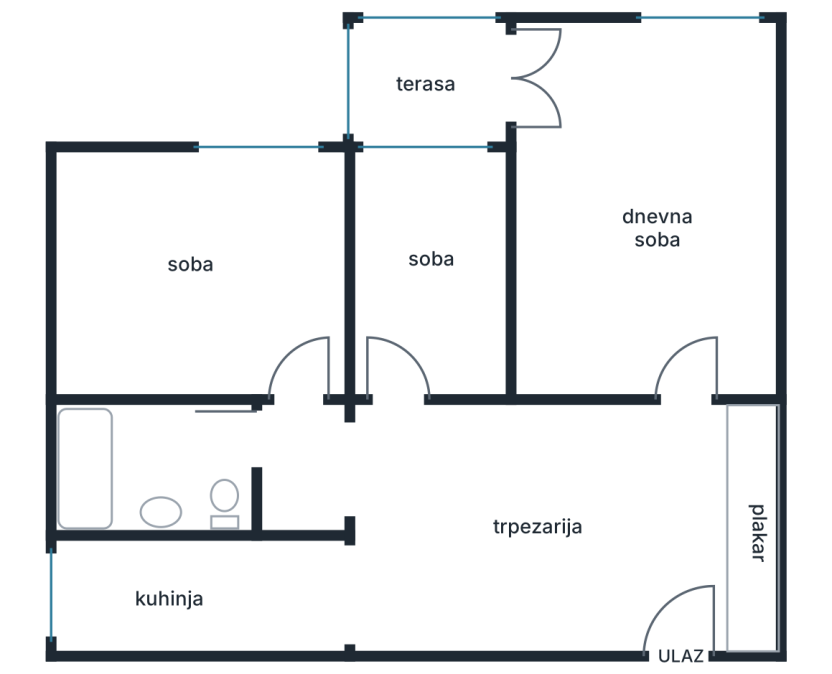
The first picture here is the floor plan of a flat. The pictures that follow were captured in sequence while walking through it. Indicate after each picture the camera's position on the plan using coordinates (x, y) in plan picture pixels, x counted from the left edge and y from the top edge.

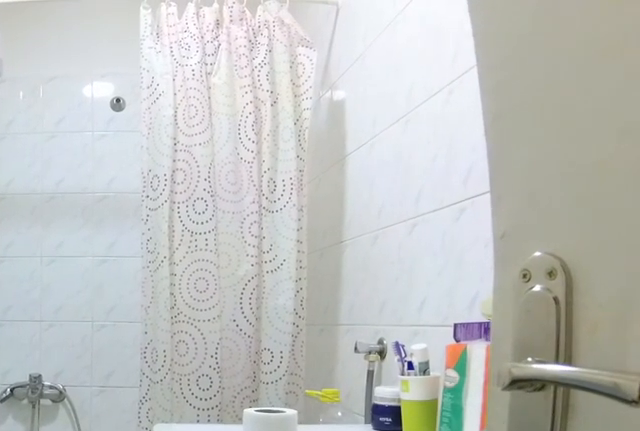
(275, 436)
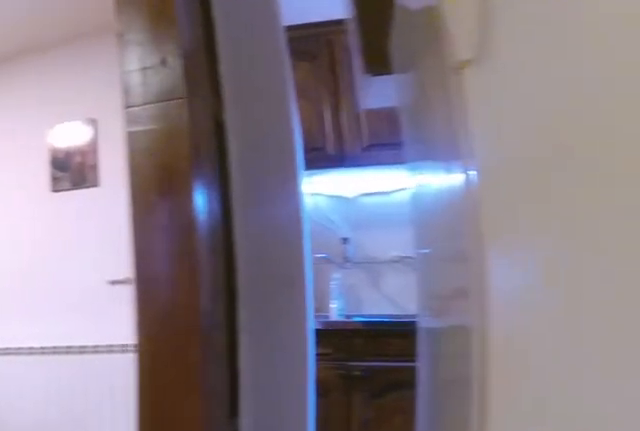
(278, 428)
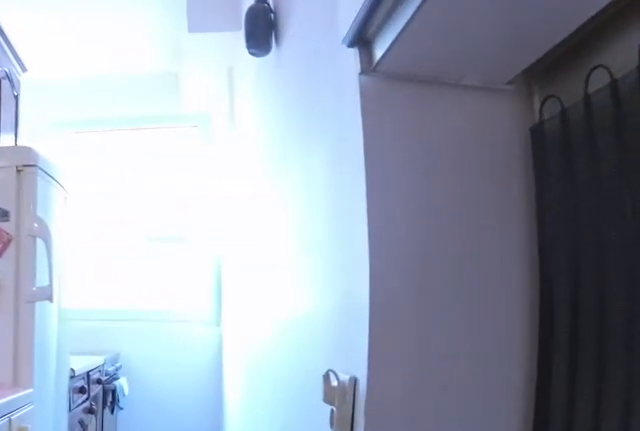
(349, 593)
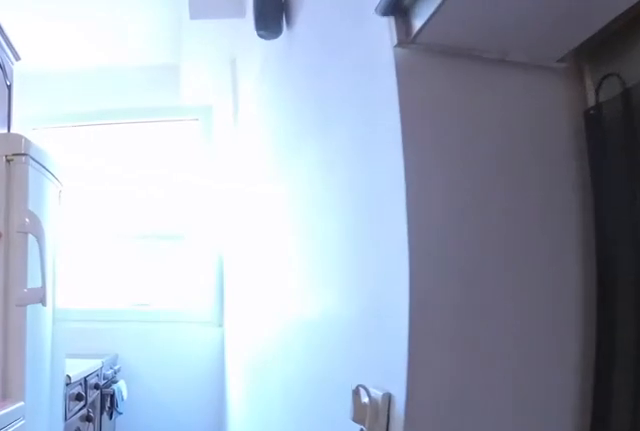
(338, 593)
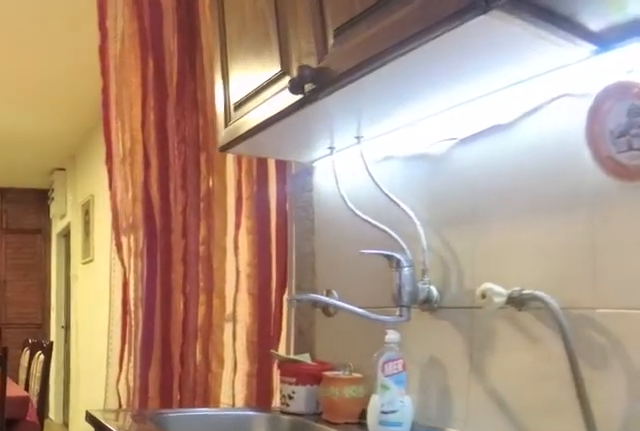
(238, 590)
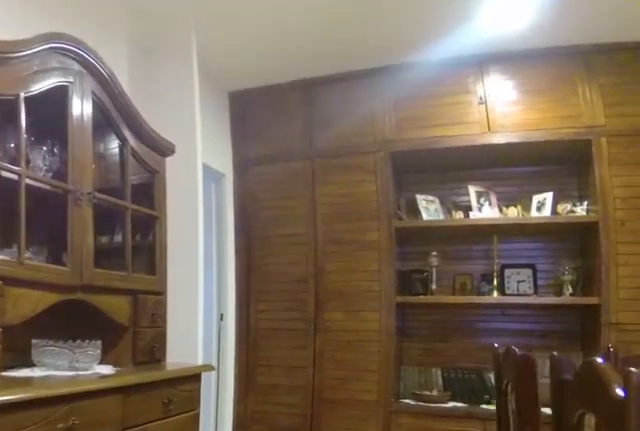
(445, 539)
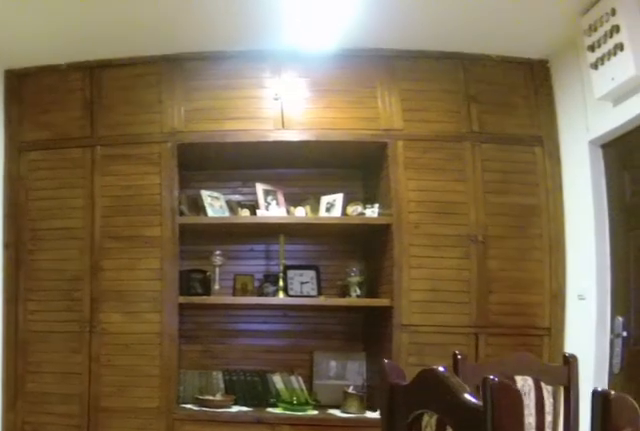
(510, 531)
